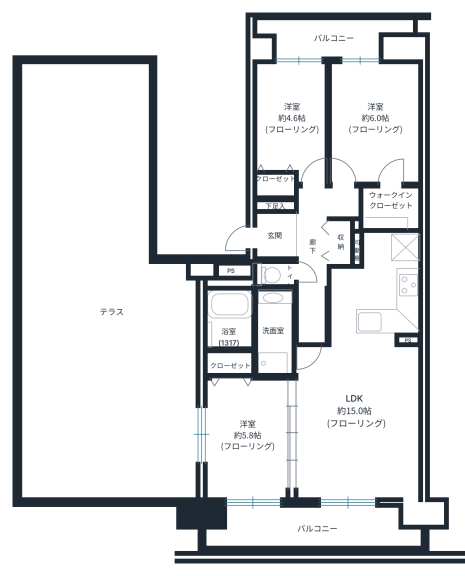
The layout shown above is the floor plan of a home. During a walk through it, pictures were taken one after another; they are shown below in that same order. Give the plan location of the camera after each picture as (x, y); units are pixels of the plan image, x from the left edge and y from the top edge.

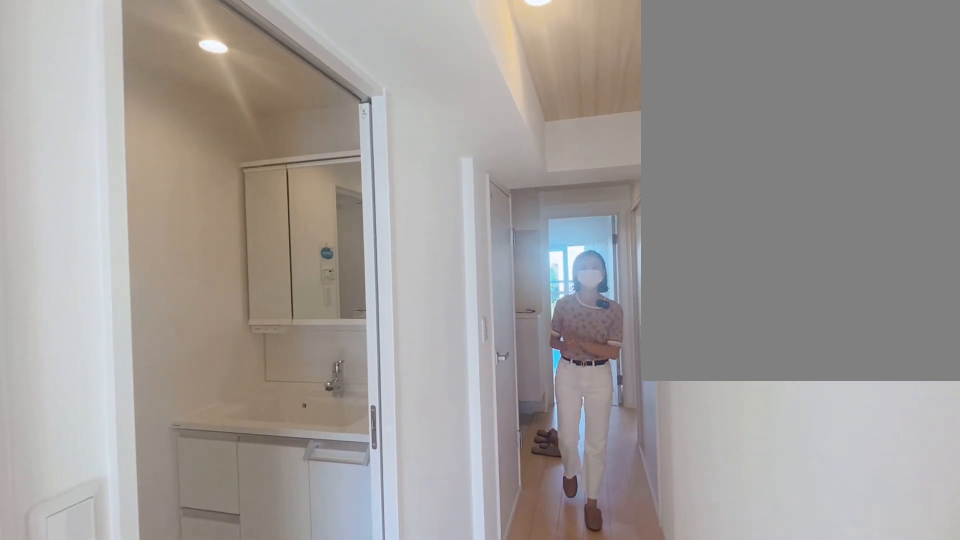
(306, 273)
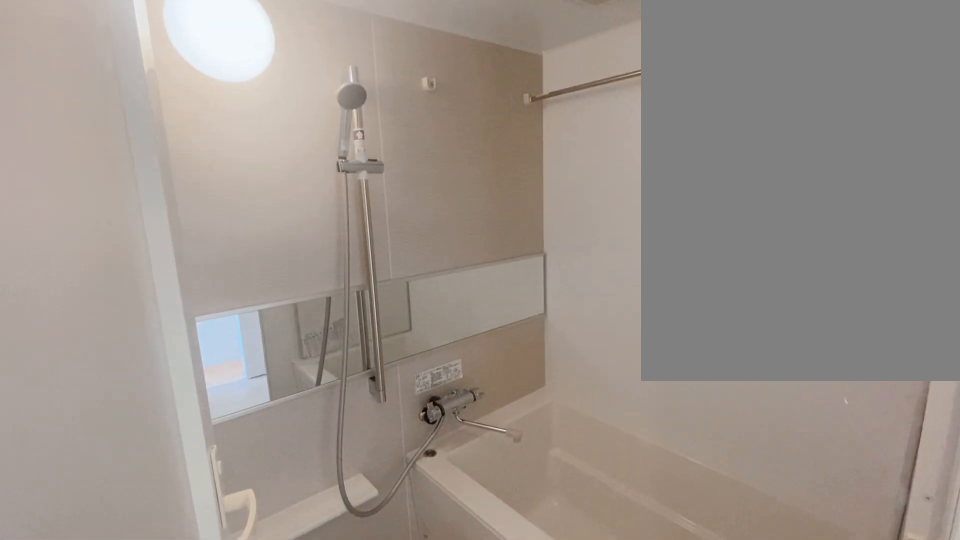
(256, 321)
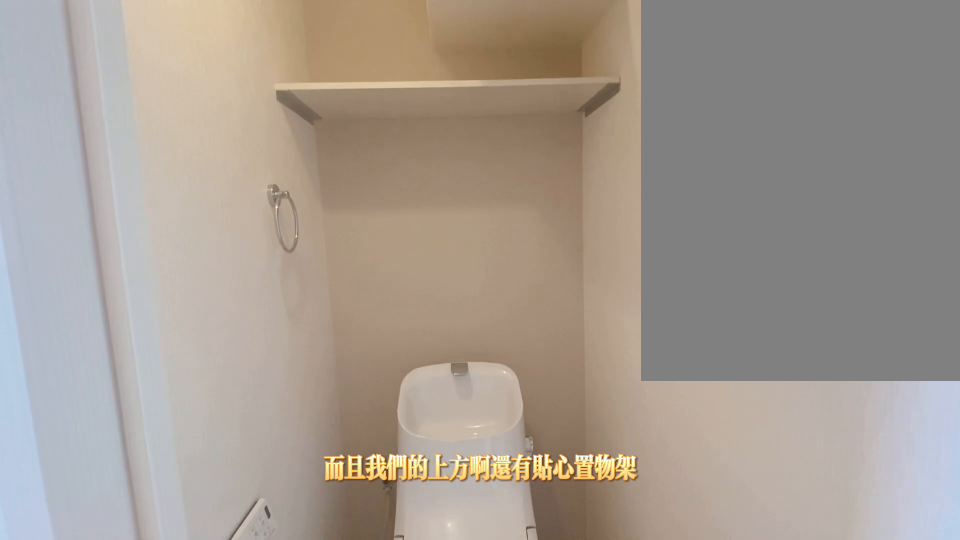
(316, 270)
